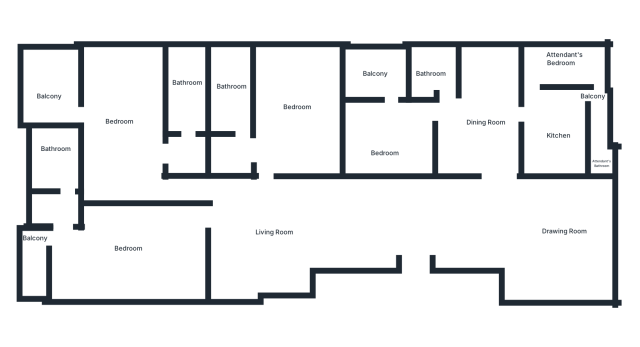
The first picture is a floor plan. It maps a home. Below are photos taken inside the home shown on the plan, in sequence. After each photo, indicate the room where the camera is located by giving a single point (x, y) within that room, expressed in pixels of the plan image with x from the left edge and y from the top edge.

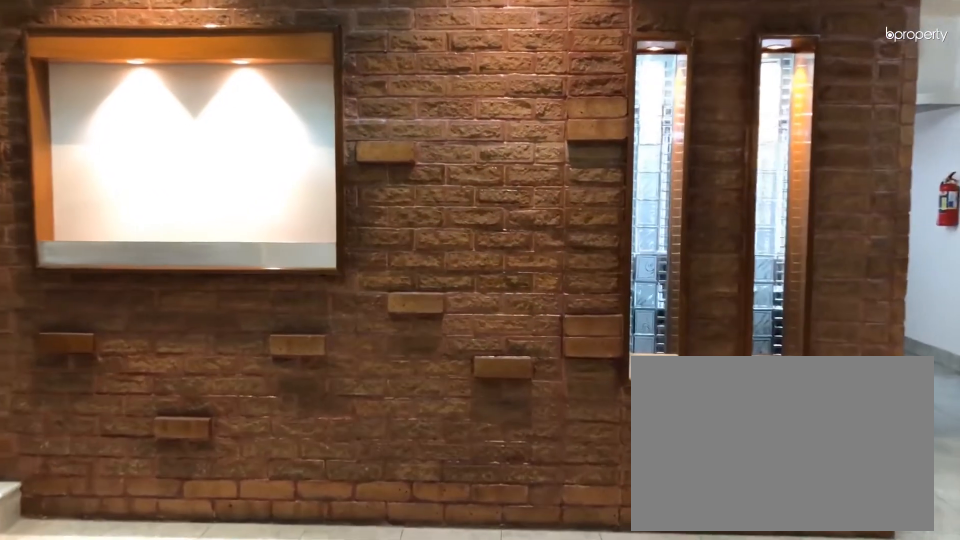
(419, 231)
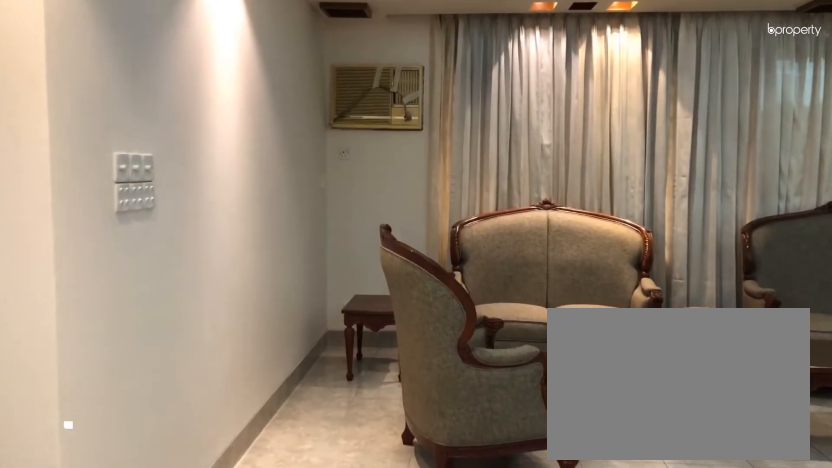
(551, 238)
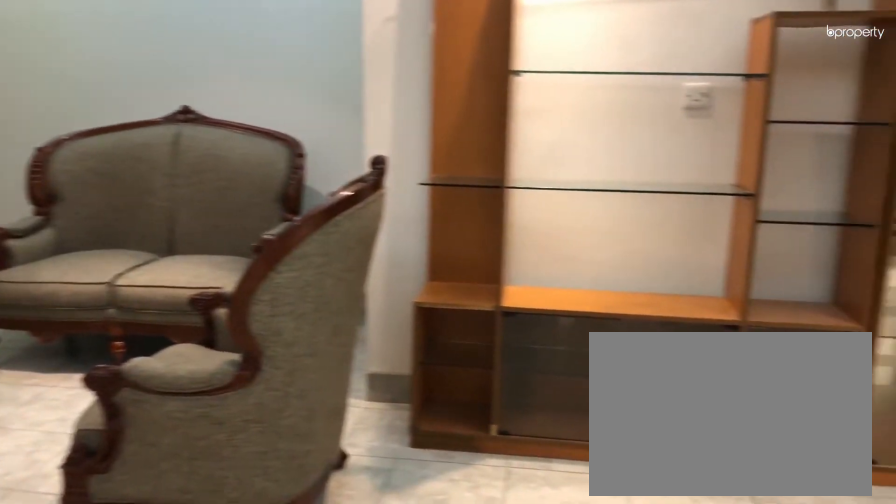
(547, 235)
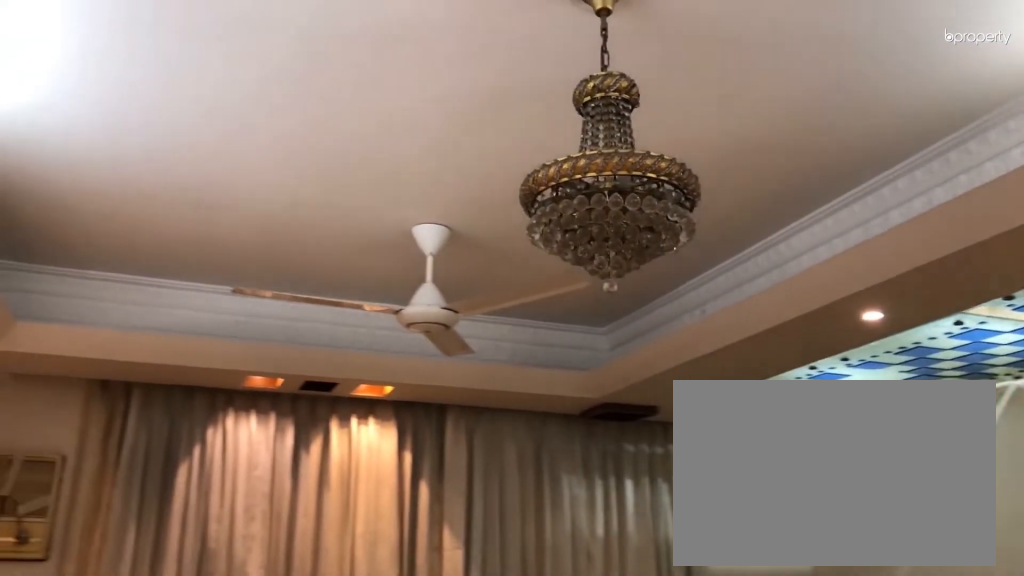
(542, 230)
